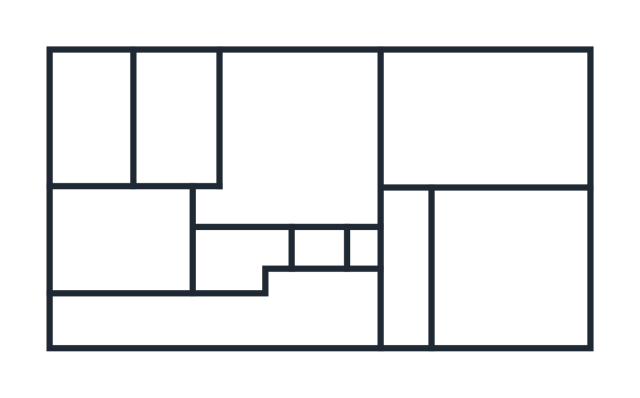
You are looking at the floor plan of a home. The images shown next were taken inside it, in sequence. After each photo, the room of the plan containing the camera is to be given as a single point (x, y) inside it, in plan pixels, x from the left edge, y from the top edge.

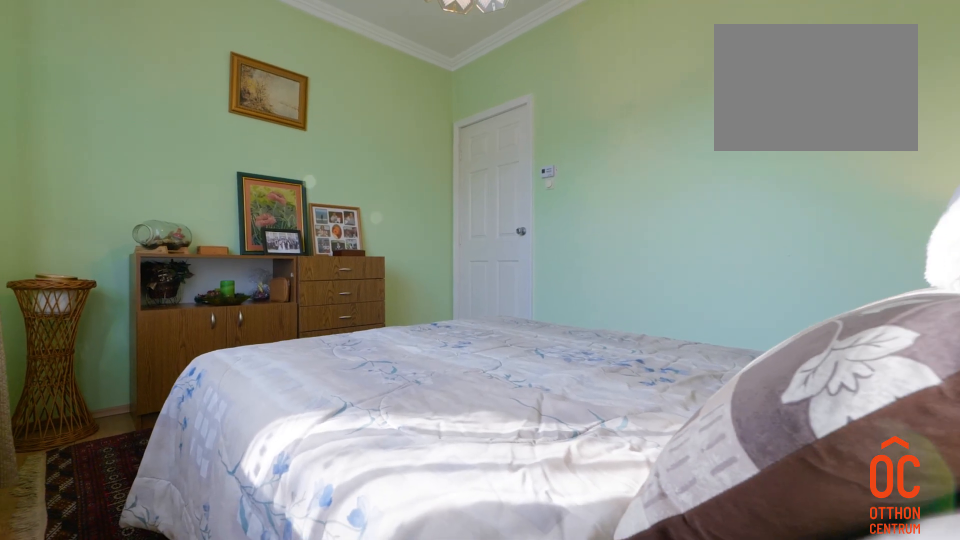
(119, 237)
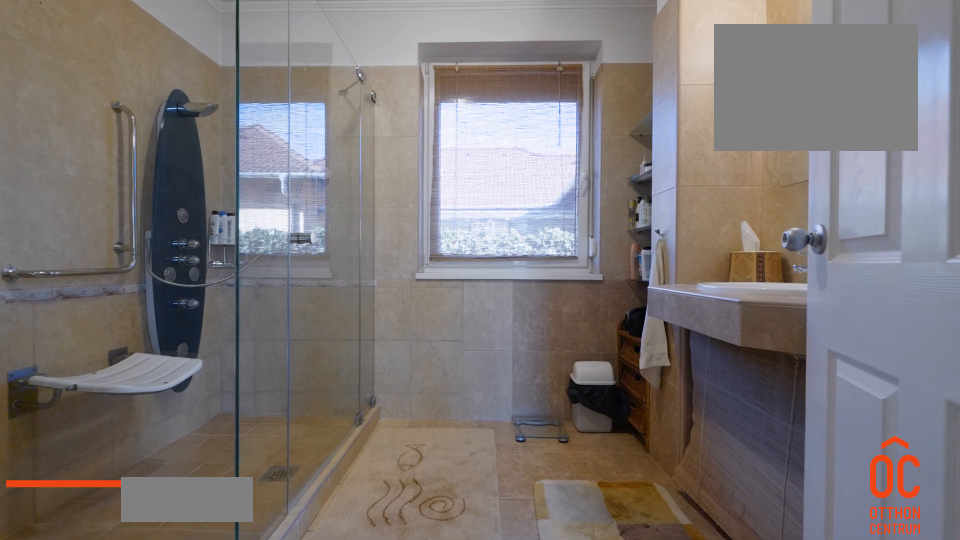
(243, 251)
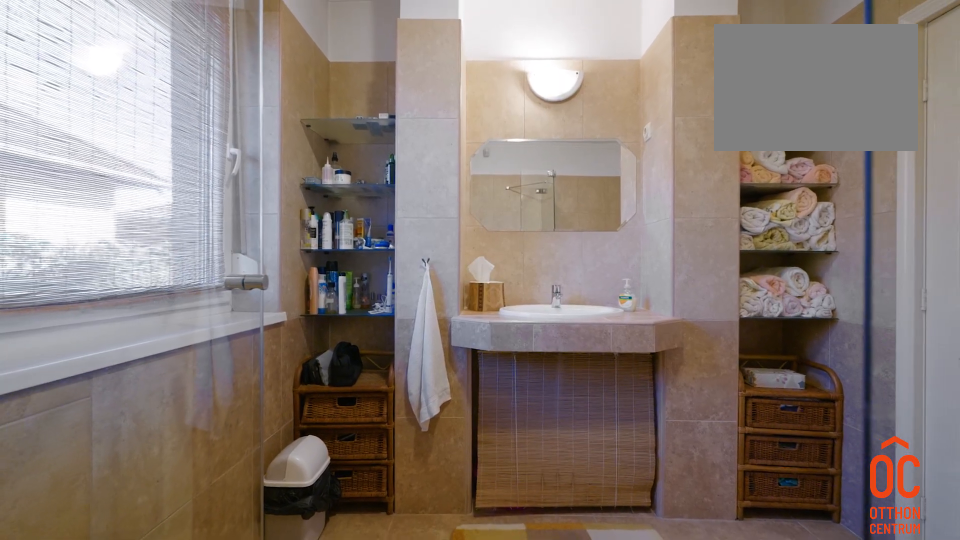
(243, 251)
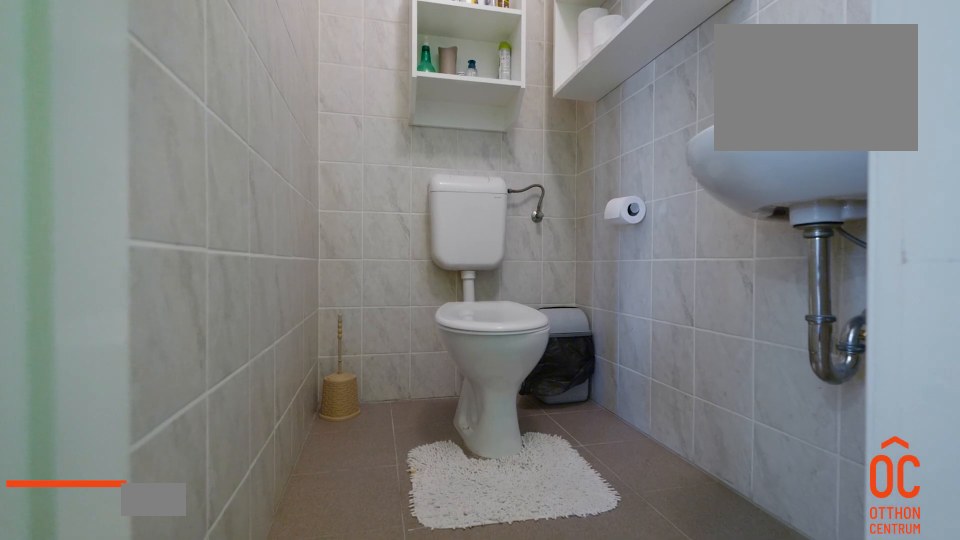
(305, 251)
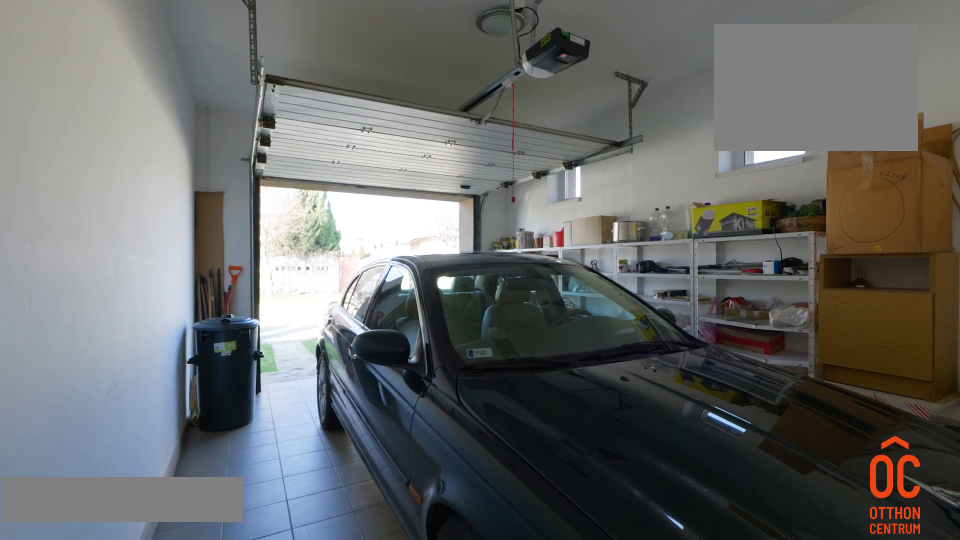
(488, 251)
